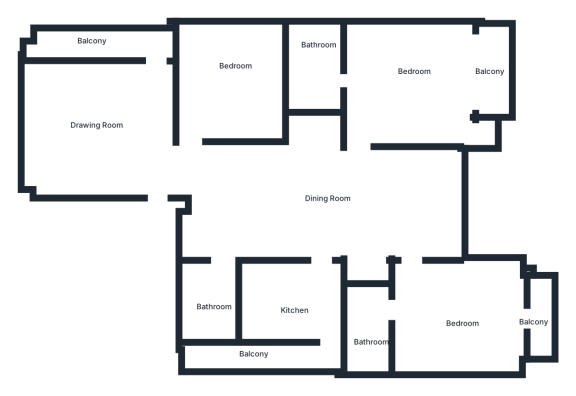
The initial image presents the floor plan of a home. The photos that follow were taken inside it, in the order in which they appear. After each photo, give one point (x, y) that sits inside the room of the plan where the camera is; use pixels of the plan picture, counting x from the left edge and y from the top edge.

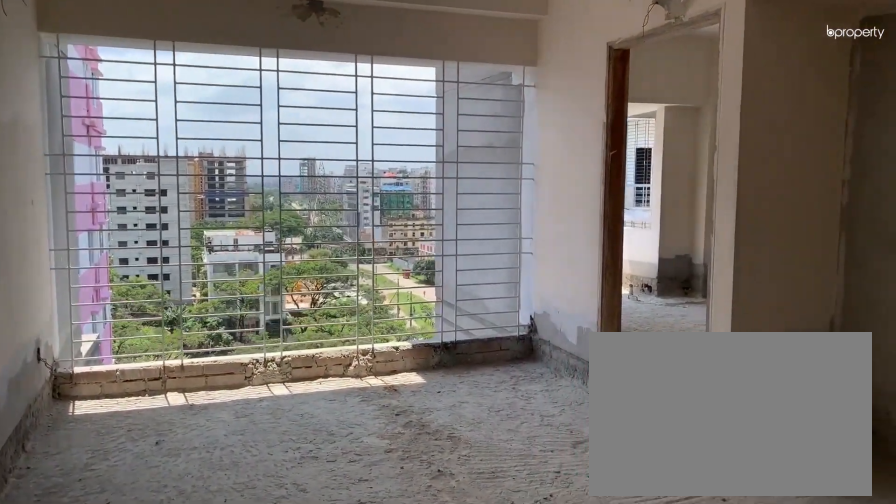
(285, 206)
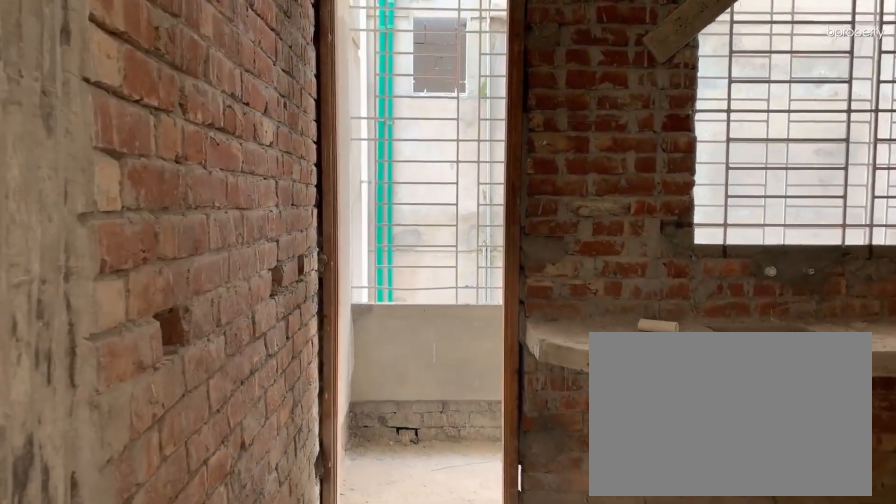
(293, 301)
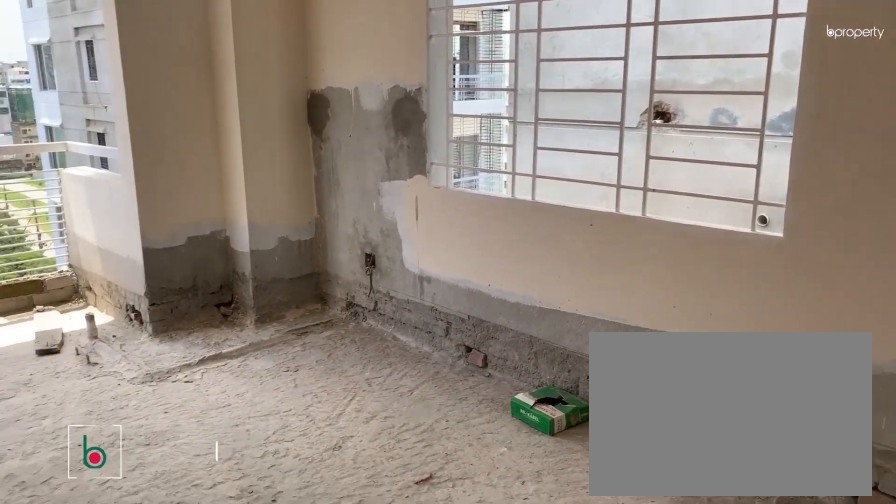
(461, 324)
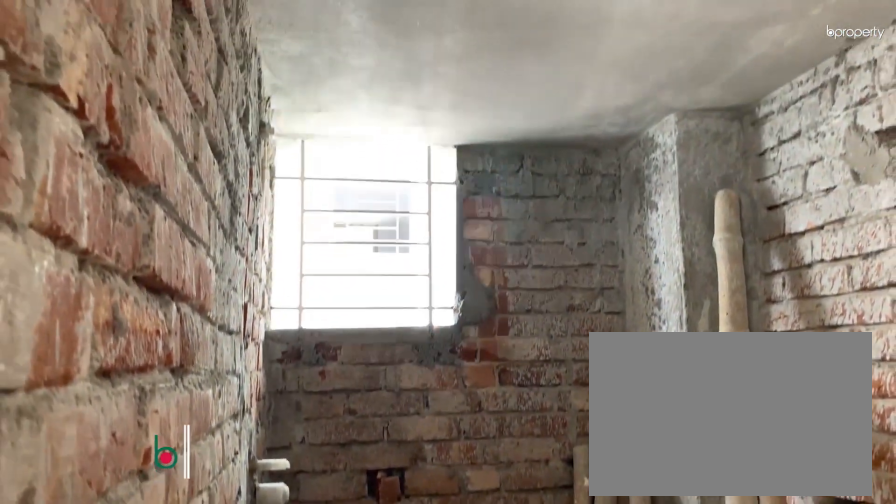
(365, 317)
